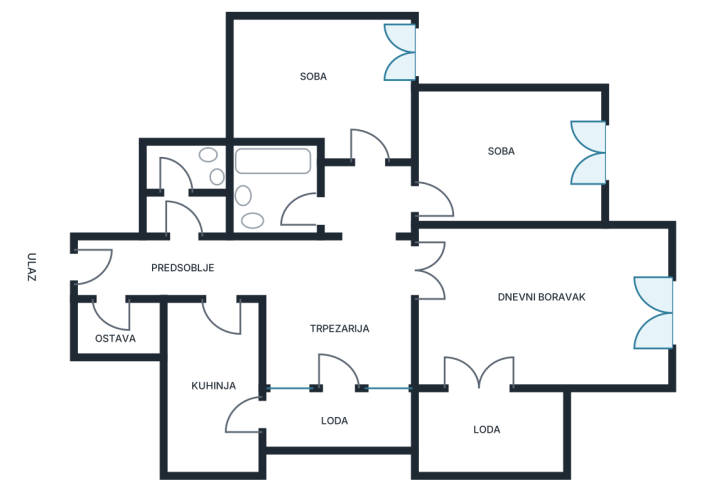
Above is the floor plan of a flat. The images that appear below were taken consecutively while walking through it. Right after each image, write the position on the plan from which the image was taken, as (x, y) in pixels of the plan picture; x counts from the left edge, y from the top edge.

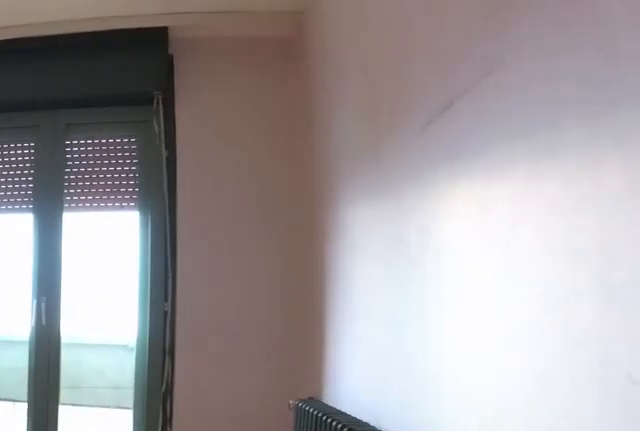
(418, 211)
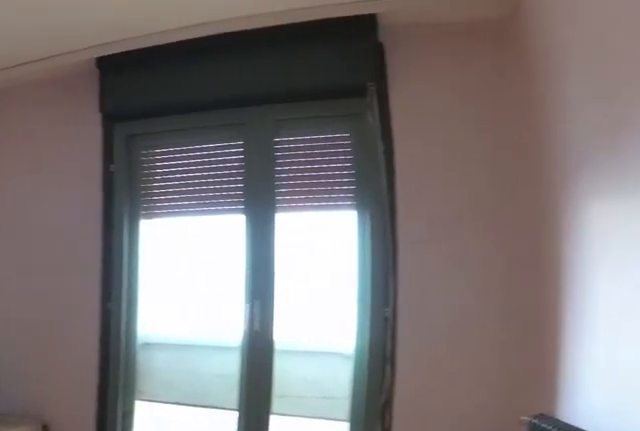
(421, 214)
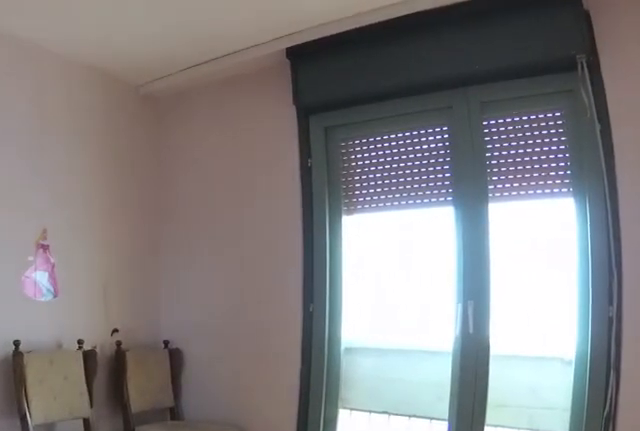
(424, 218)
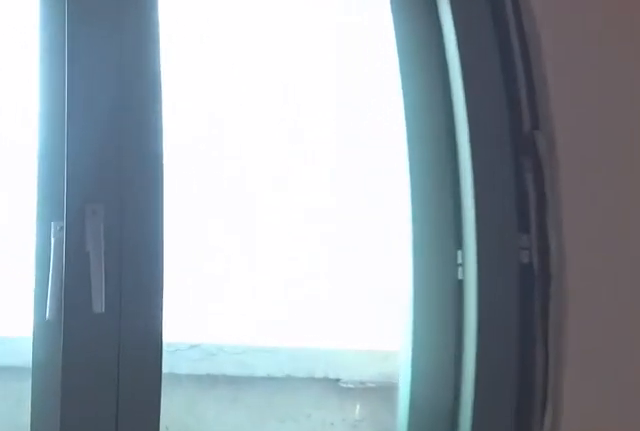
(564, 181)
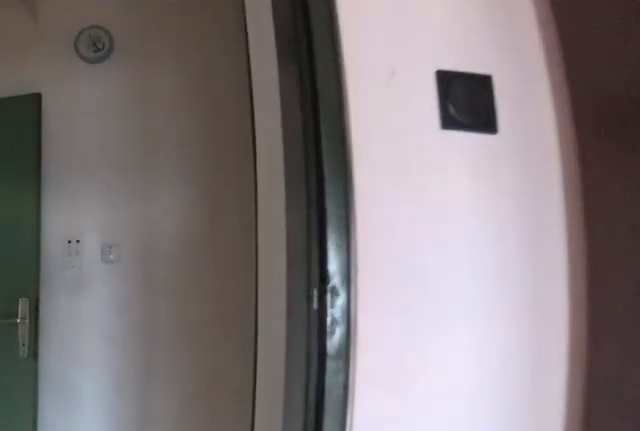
(498, 184)
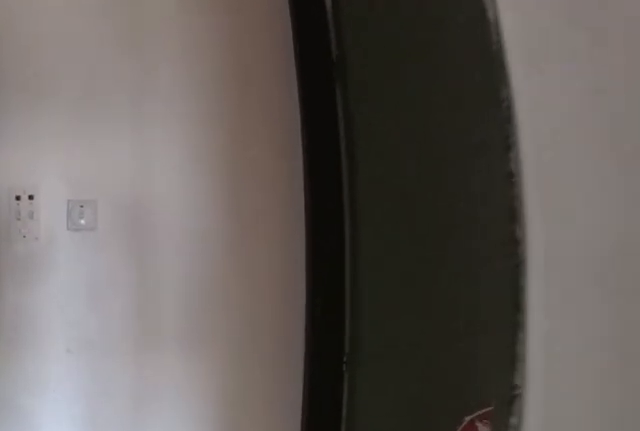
(451, 190)
